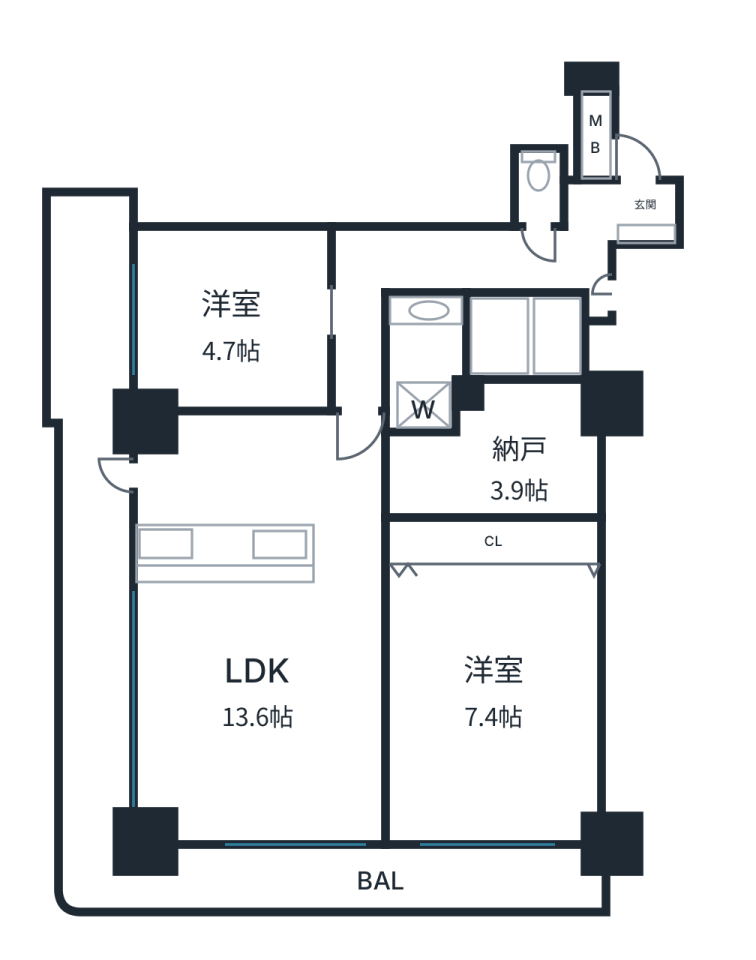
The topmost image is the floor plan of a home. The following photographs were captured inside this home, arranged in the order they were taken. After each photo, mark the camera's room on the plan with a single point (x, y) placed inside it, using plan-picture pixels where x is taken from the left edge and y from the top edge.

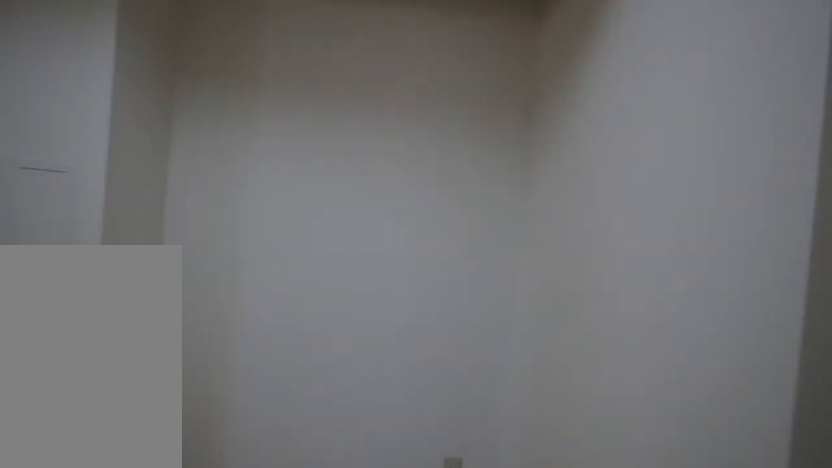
(472, 489)
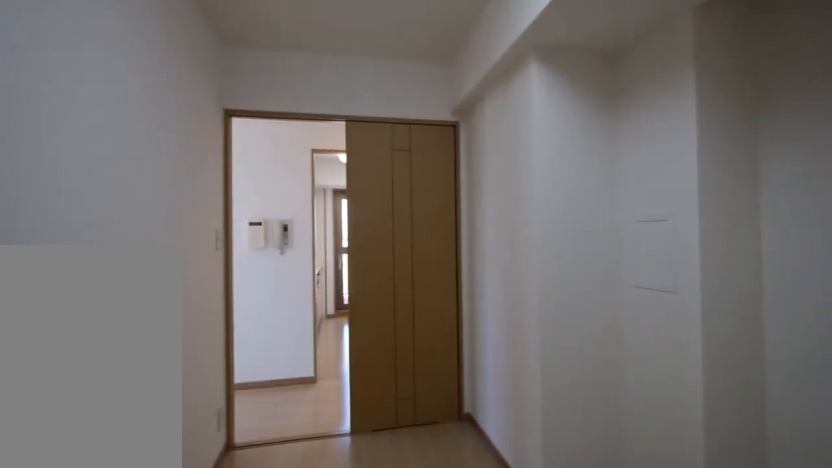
(472, 488)
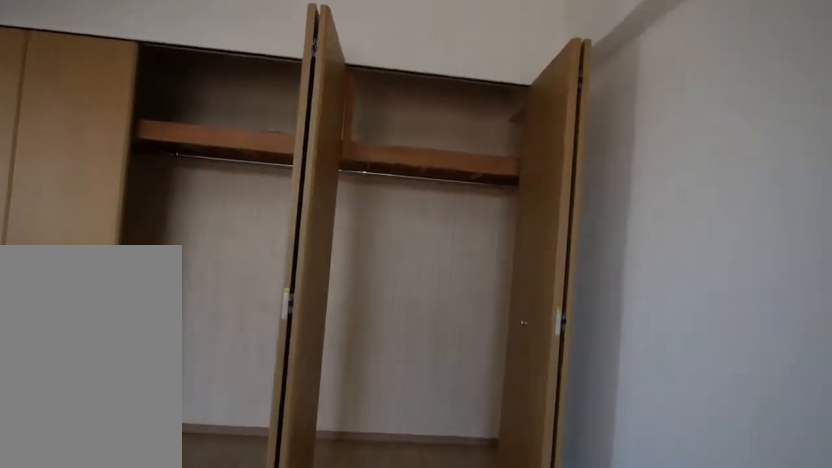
(473, 687)
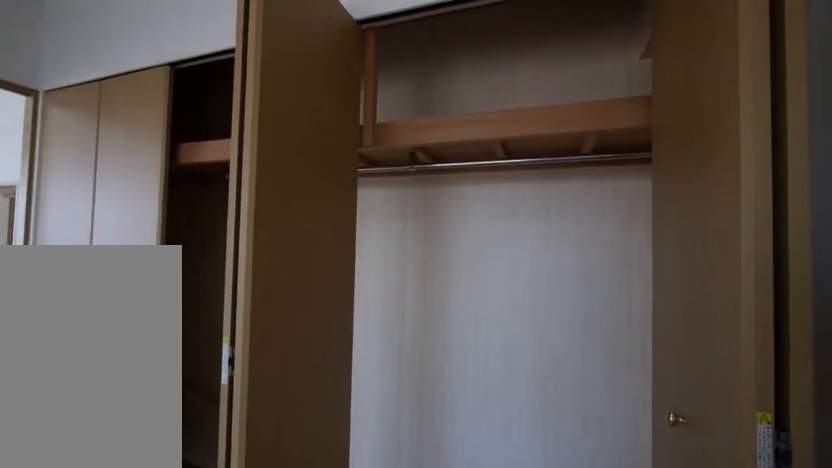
(472, 687)
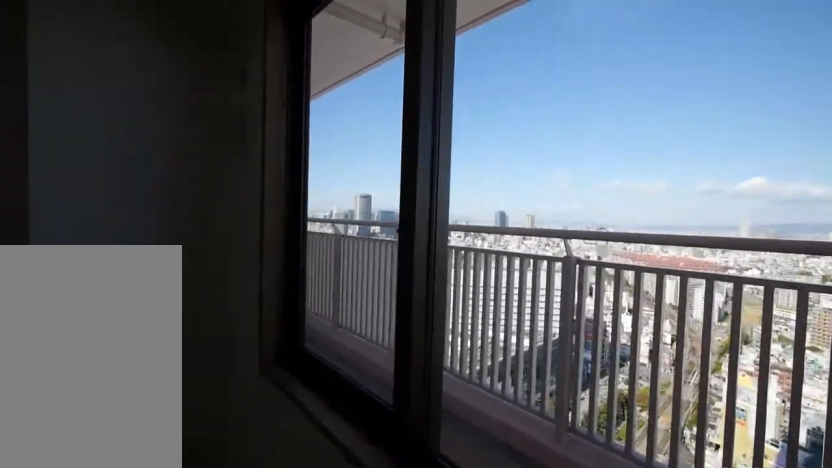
(259, 330)
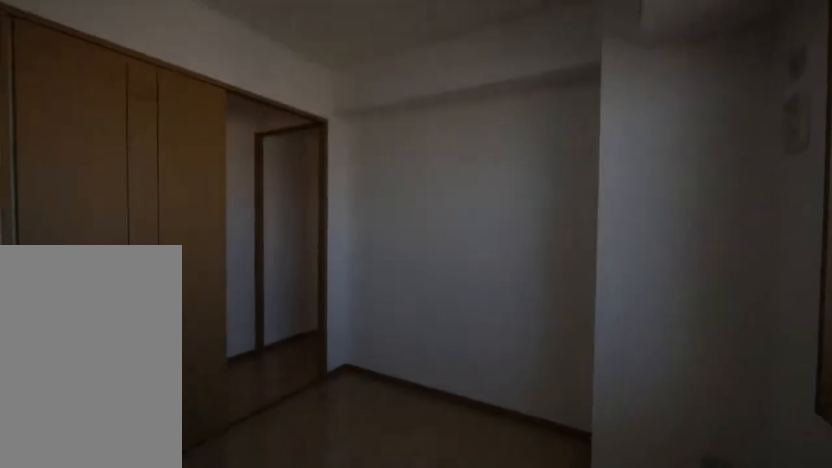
(260, 330)
